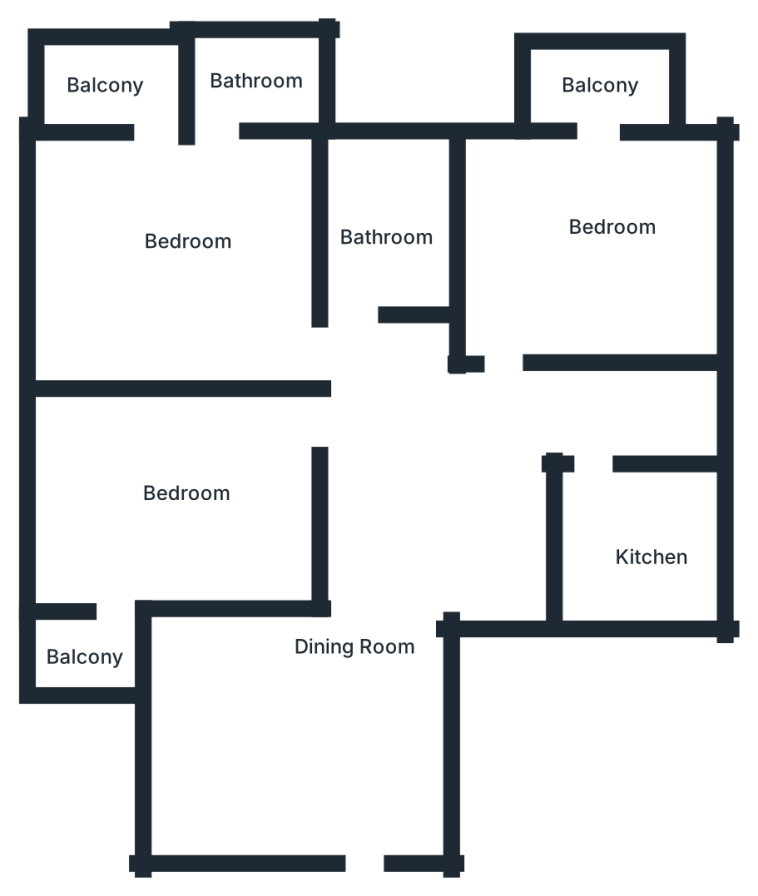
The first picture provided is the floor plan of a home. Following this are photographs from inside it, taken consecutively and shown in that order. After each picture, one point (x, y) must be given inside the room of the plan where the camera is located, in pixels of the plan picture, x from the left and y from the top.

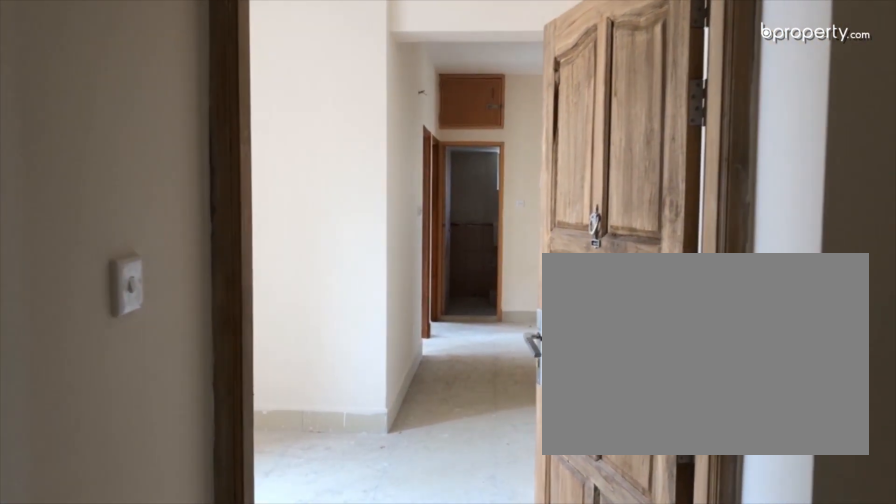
(360, 738)
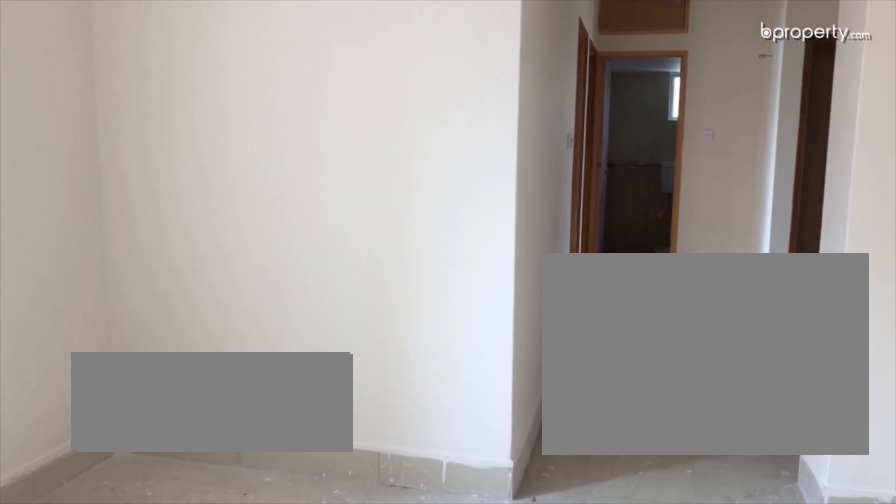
(360, 738)
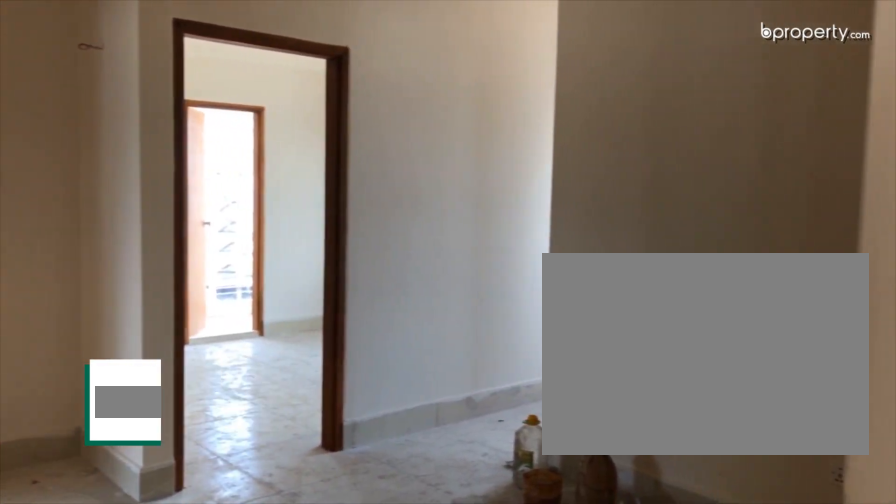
(422, 512)
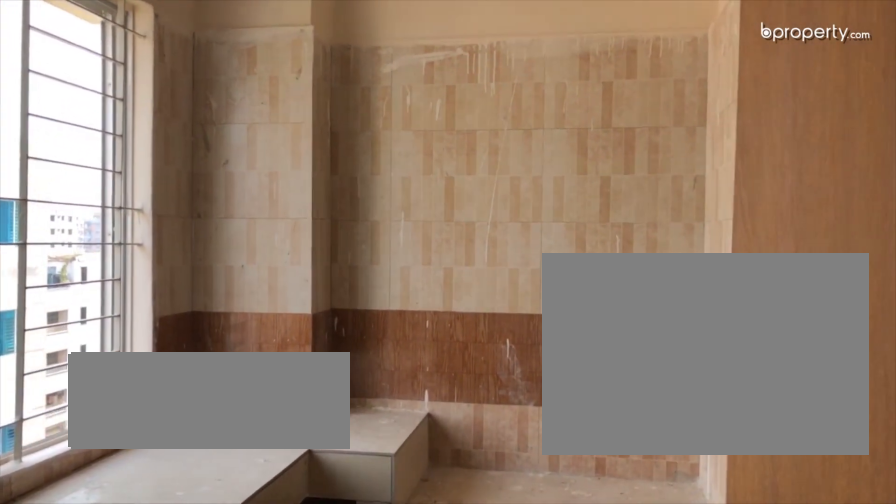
(636, 542)
